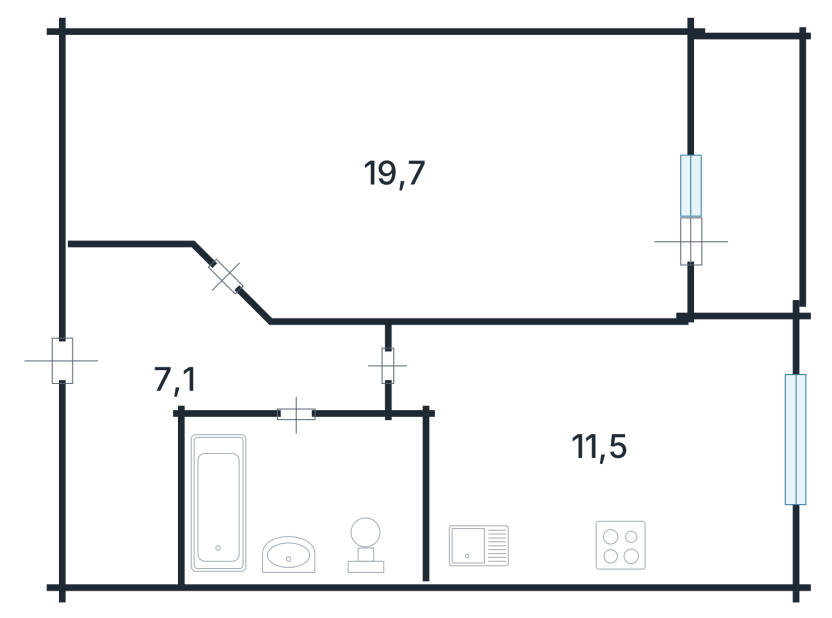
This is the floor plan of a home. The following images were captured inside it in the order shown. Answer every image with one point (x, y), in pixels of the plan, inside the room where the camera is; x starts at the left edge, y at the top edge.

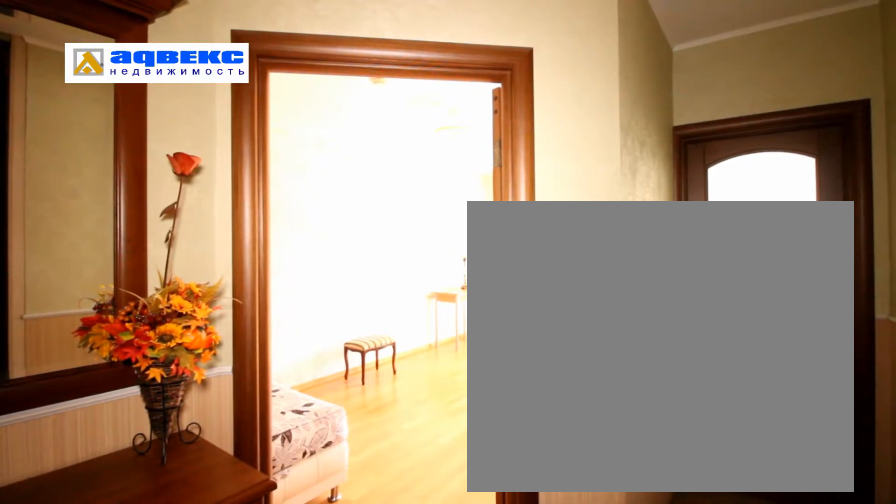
(244, 398)
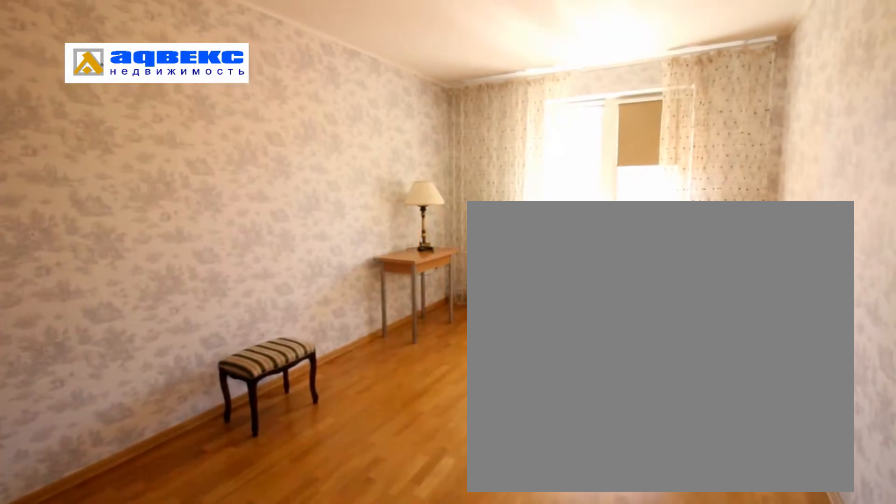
(451, 211)
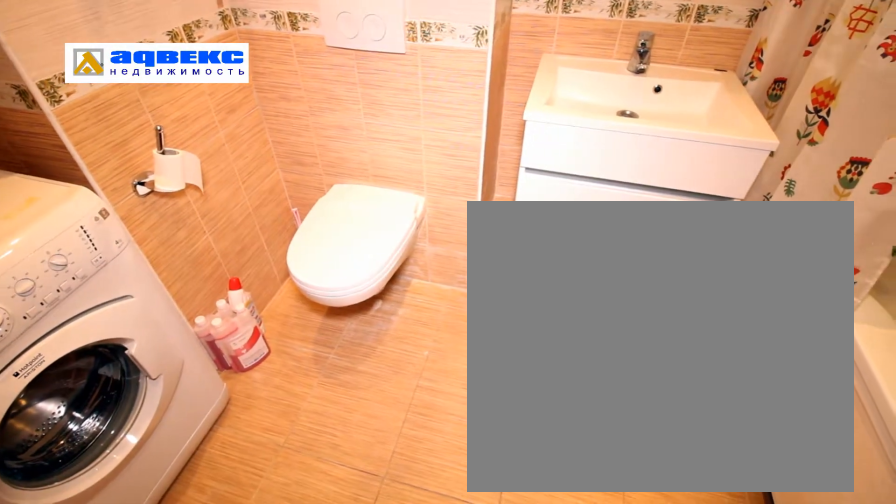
(296, 548)
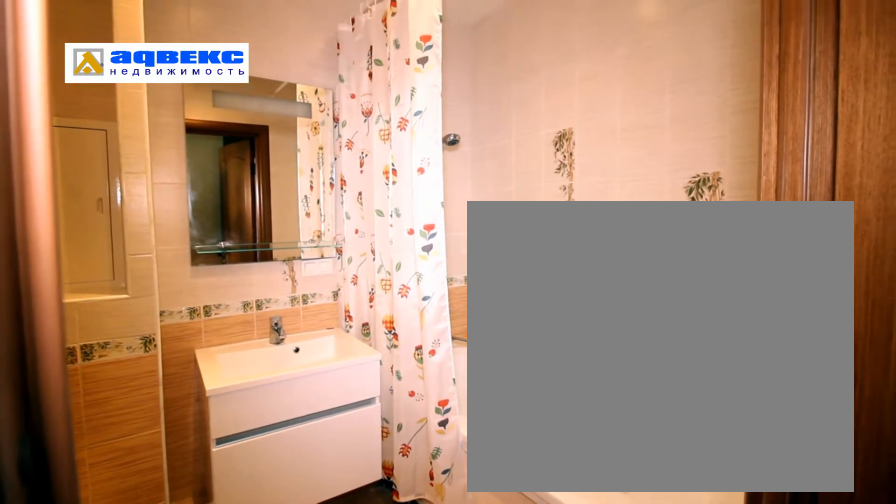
(296, 548)
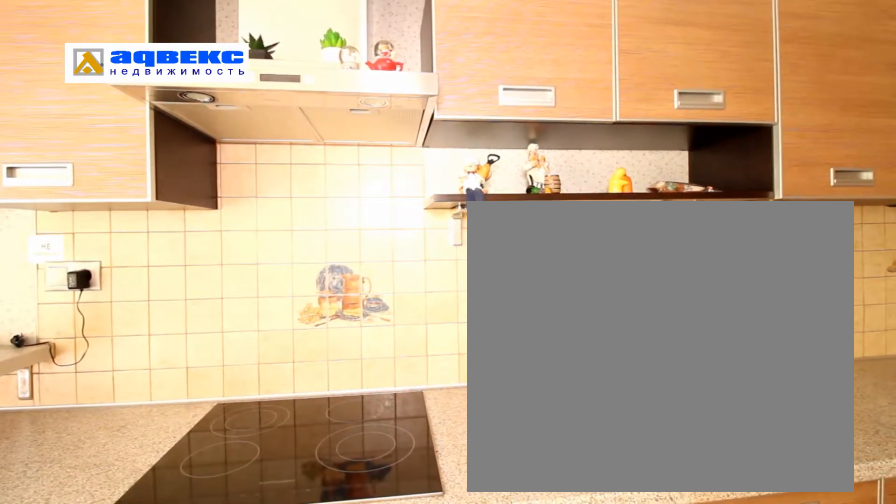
(545, 481)
